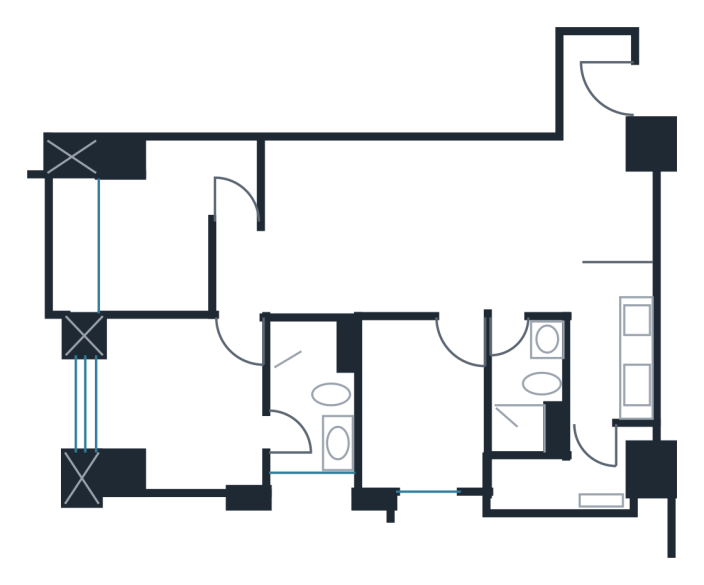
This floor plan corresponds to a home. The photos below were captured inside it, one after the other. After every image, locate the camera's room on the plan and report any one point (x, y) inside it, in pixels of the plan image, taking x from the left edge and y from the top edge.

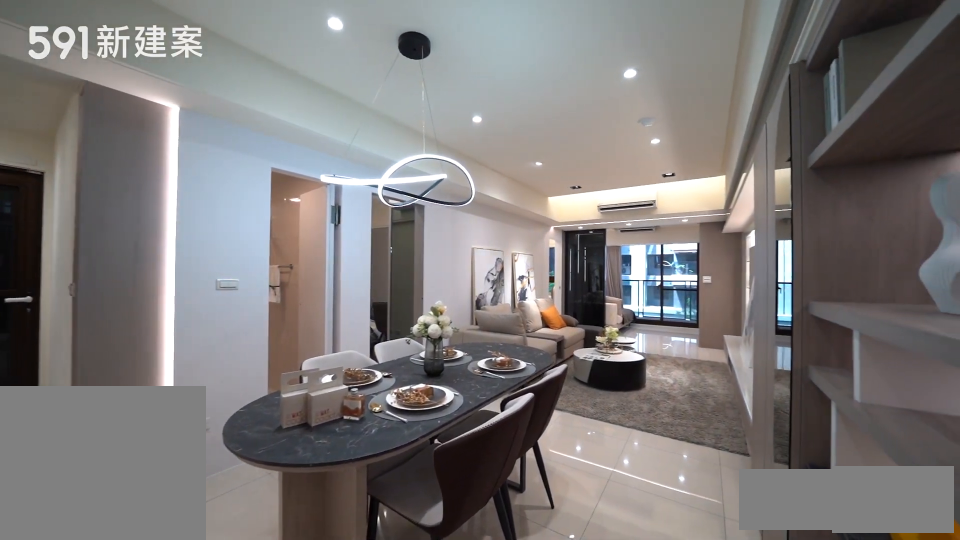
(487, 219)
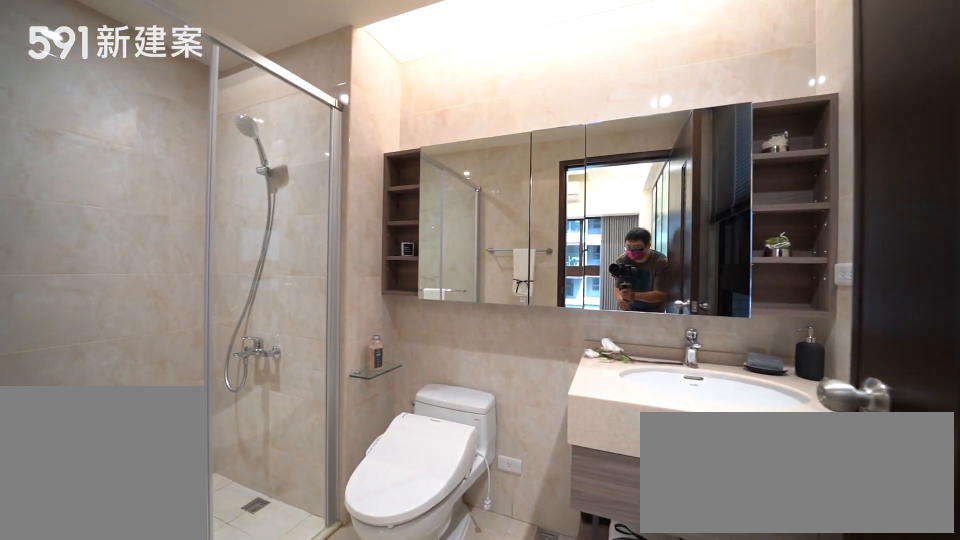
(310, 402)
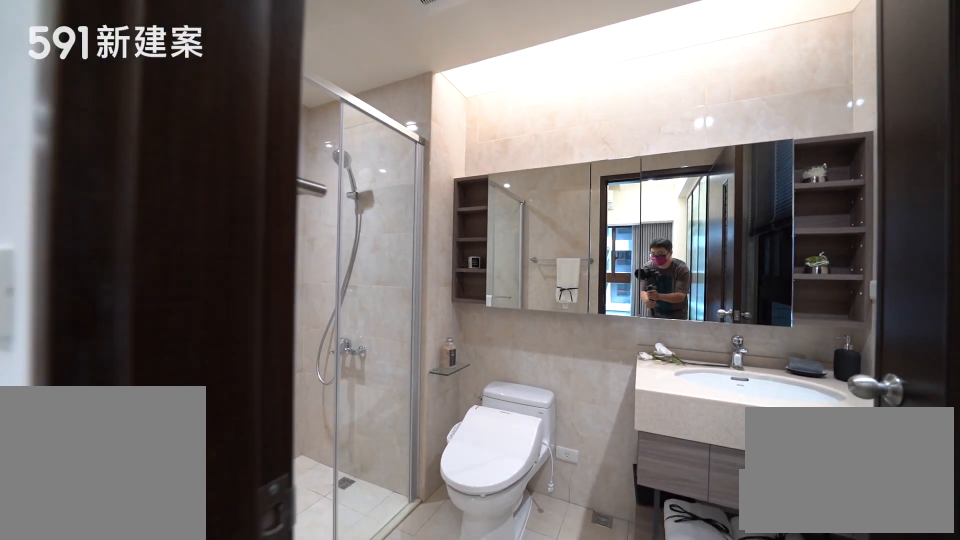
(310, 402)
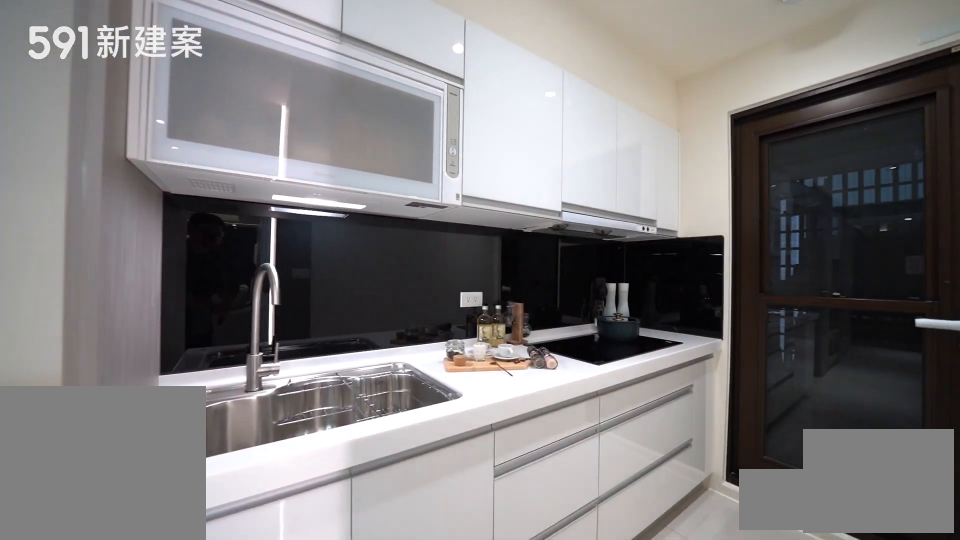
(604, 344)
